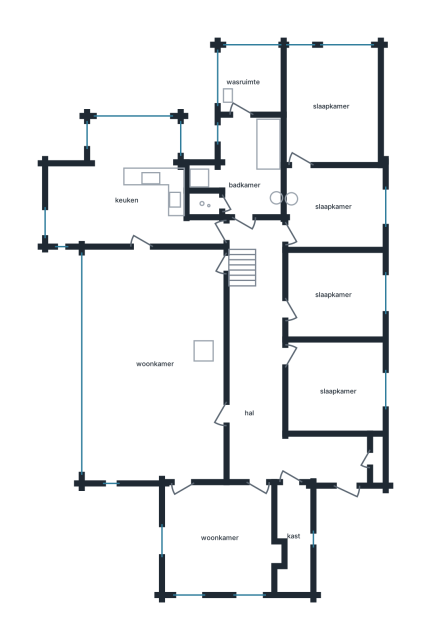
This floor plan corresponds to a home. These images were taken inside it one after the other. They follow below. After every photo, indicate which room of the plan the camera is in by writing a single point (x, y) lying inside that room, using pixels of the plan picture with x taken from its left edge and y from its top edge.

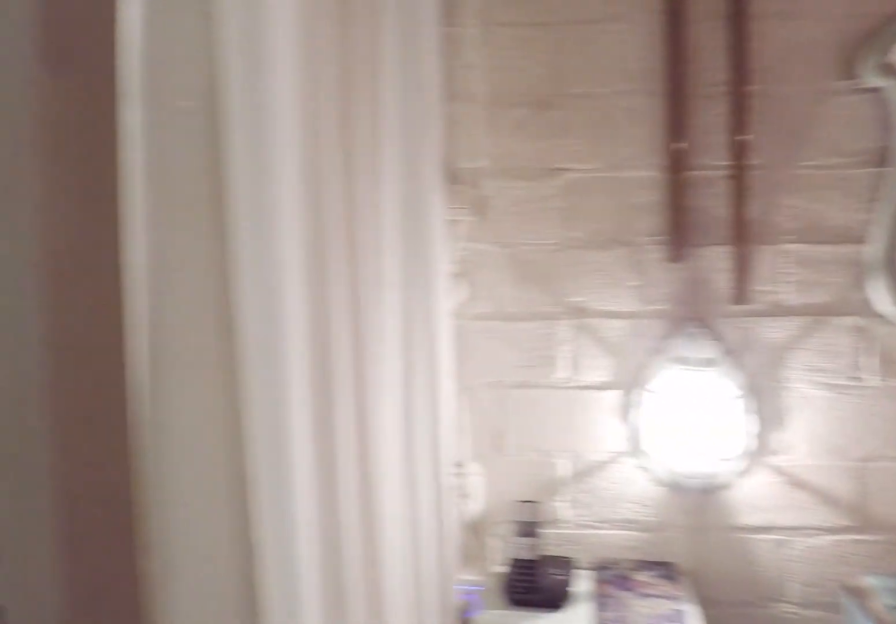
(272, 378)
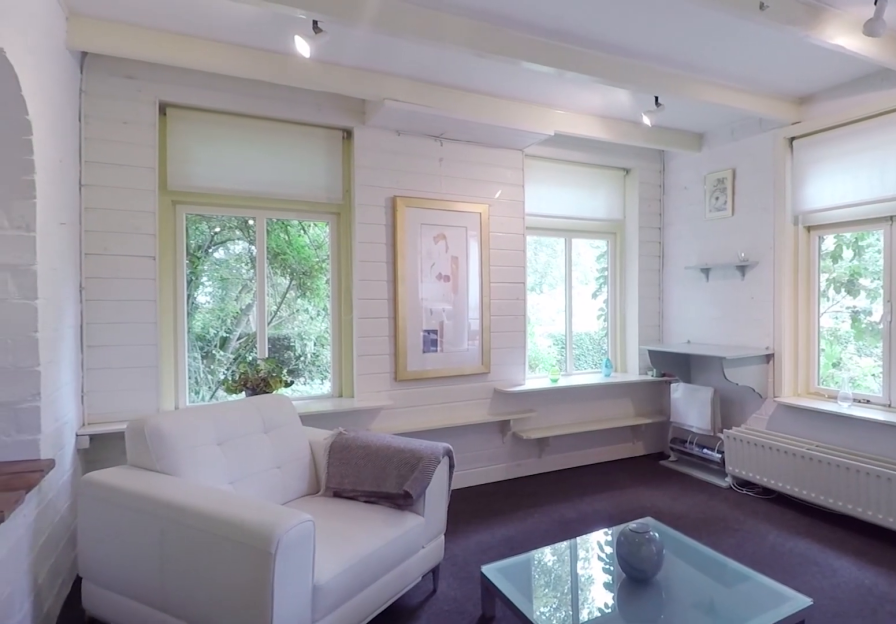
(219, 537)
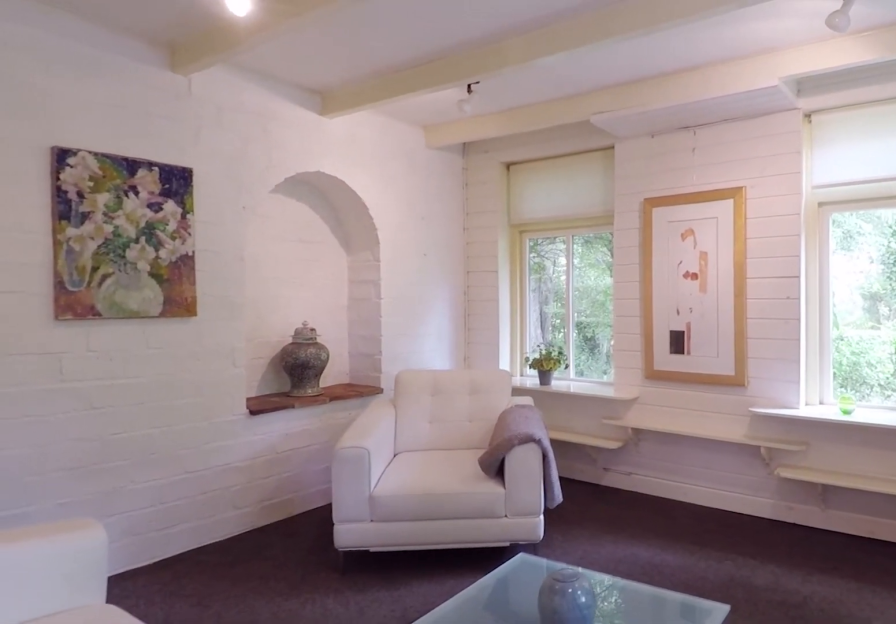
(219, 537)
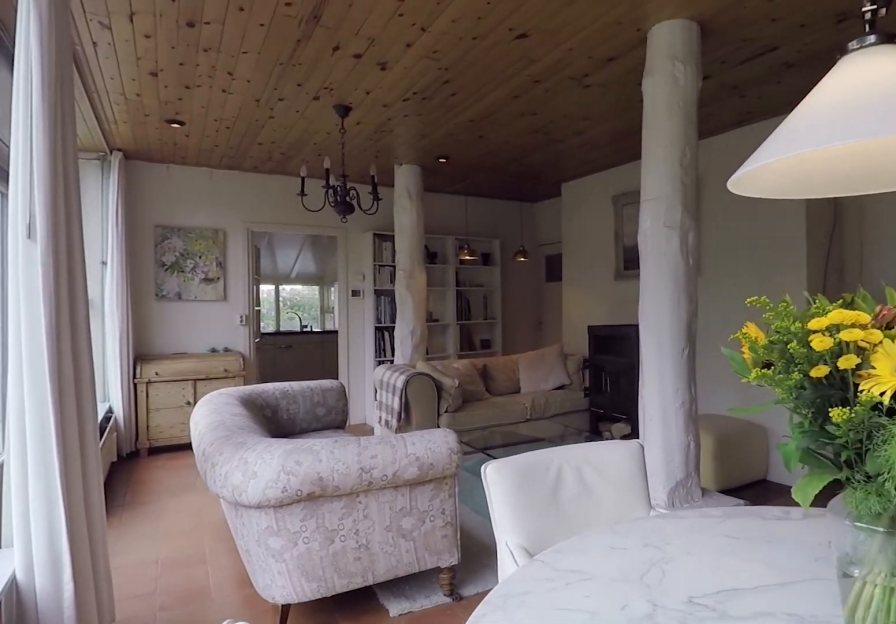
(155, 364)
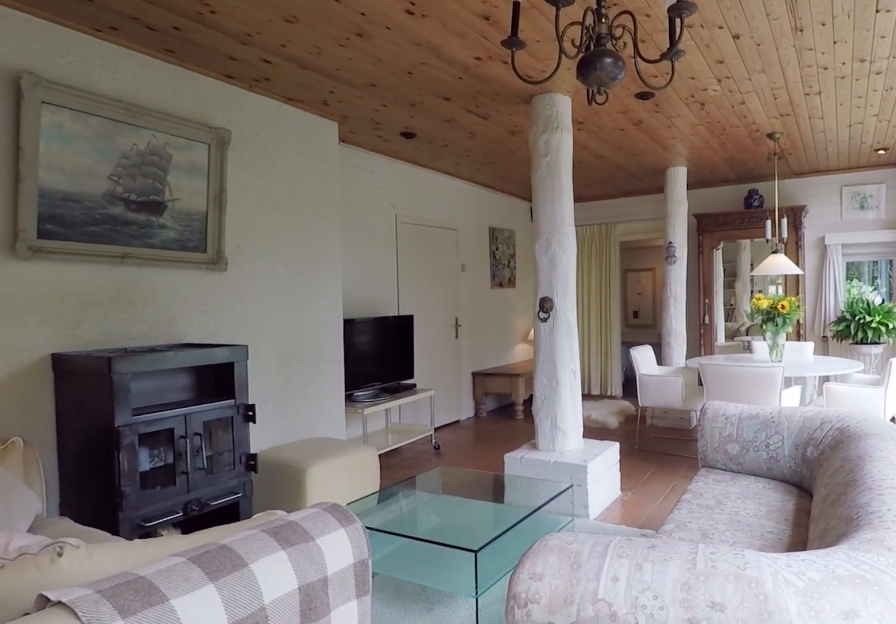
(155, 364)
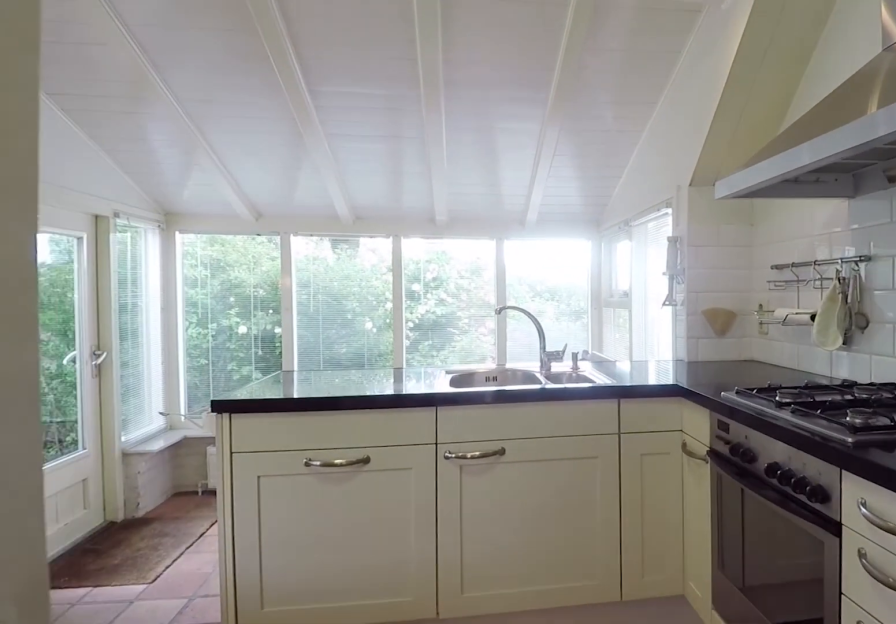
(127, 190)
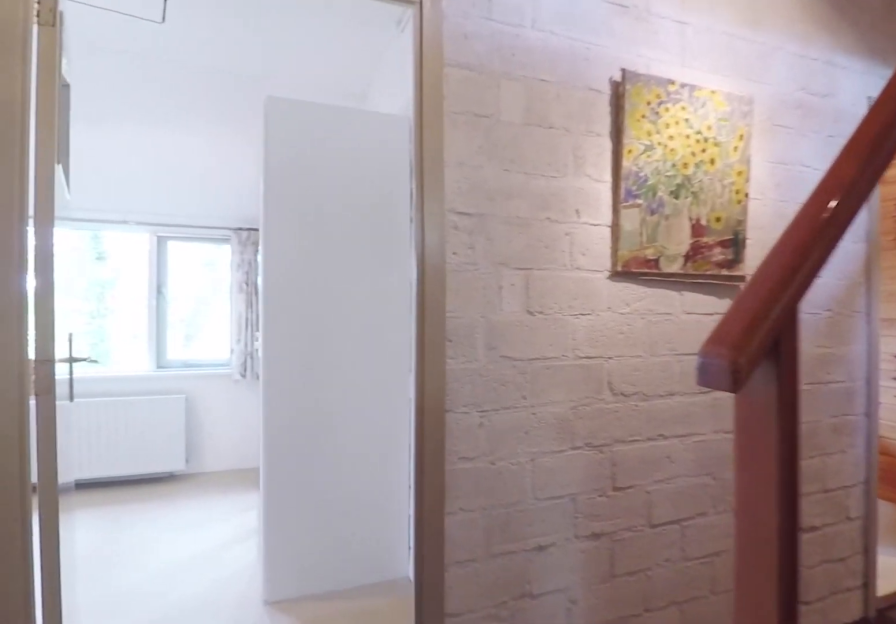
(272, 378)
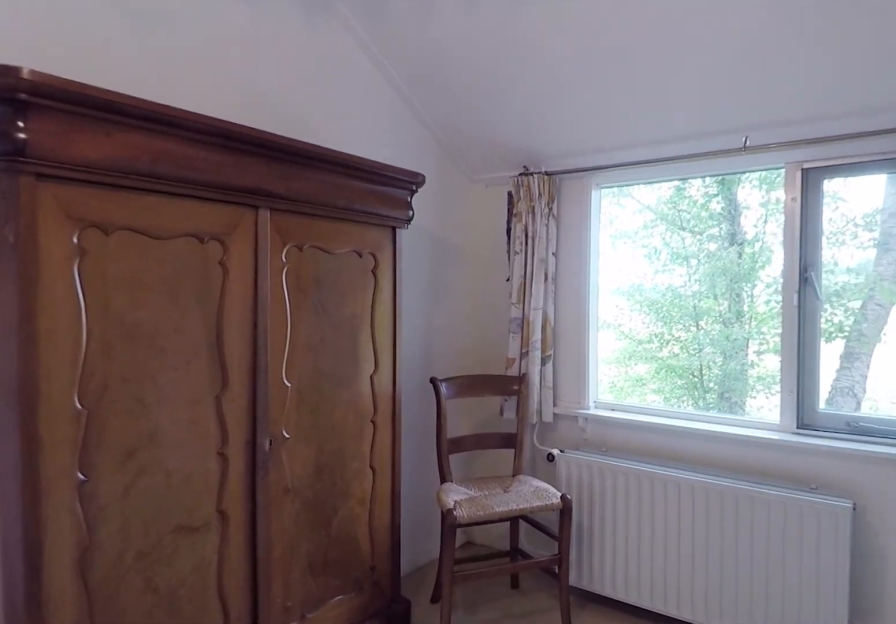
(333, 207)
